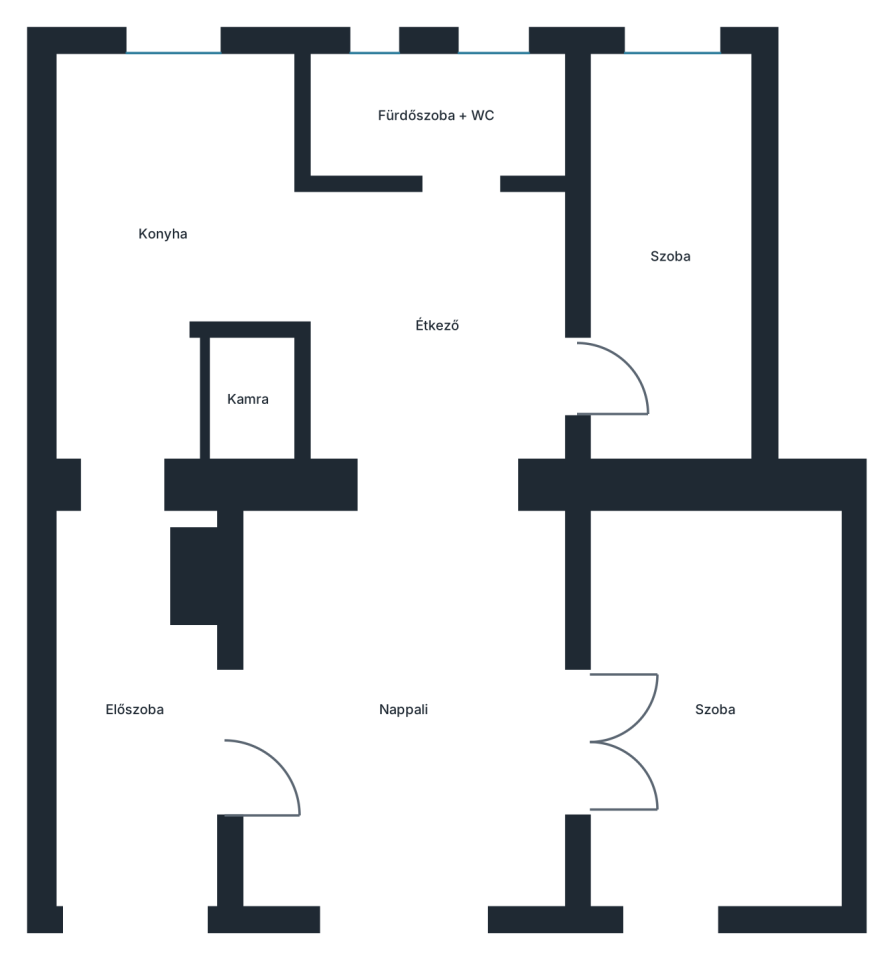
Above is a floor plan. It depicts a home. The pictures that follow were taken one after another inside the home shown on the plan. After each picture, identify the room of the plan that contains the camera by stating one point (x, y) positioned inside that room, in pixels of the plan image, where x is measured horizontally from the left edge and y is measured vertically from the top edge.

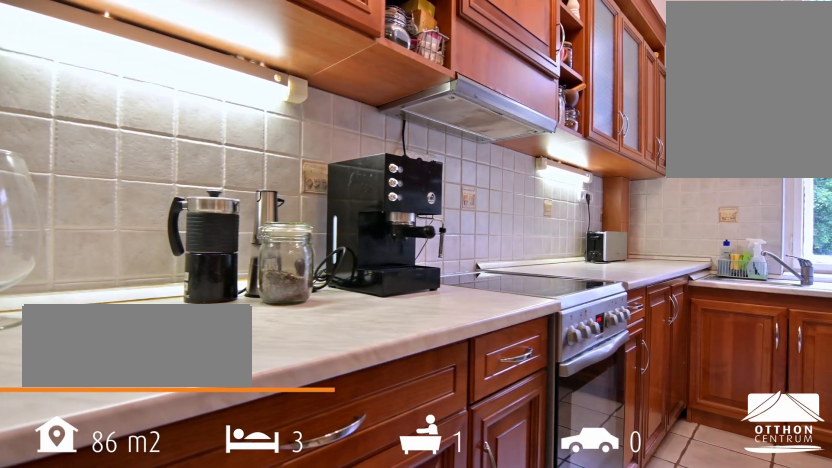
(177, 243)
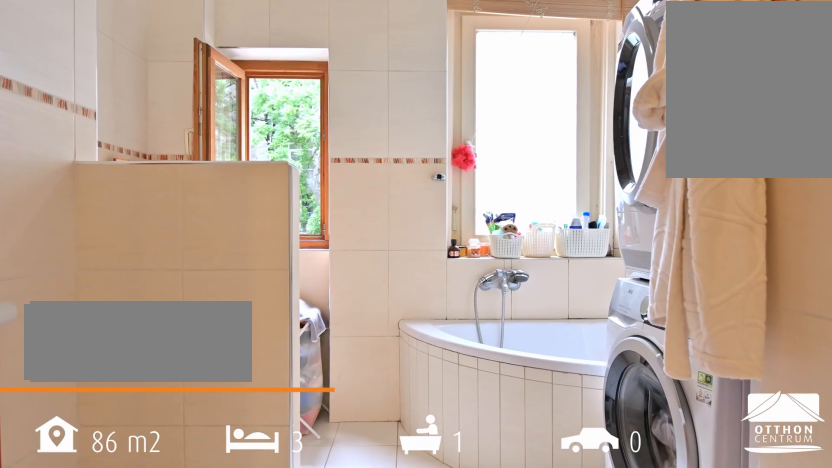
(443, 121)
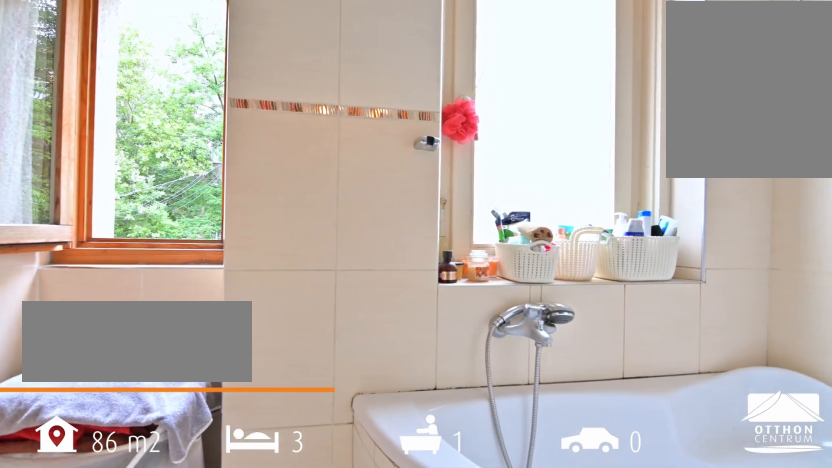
(444, 121)
